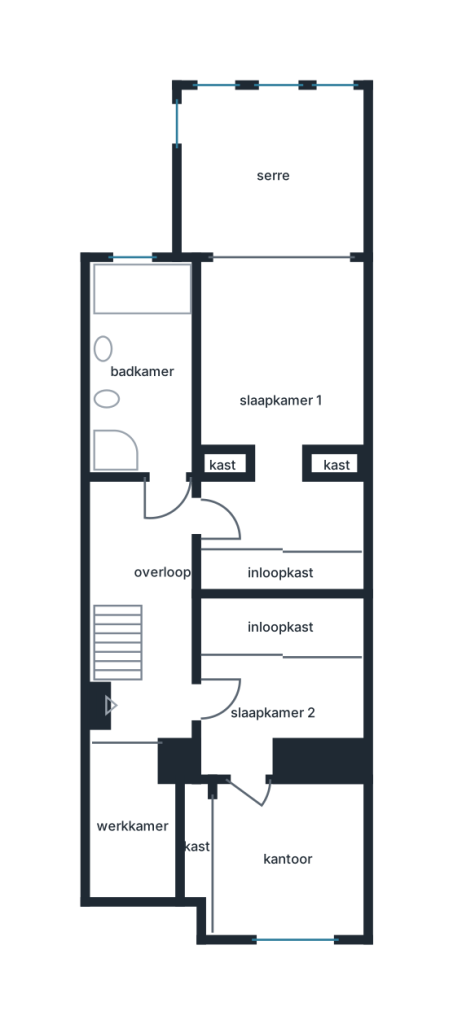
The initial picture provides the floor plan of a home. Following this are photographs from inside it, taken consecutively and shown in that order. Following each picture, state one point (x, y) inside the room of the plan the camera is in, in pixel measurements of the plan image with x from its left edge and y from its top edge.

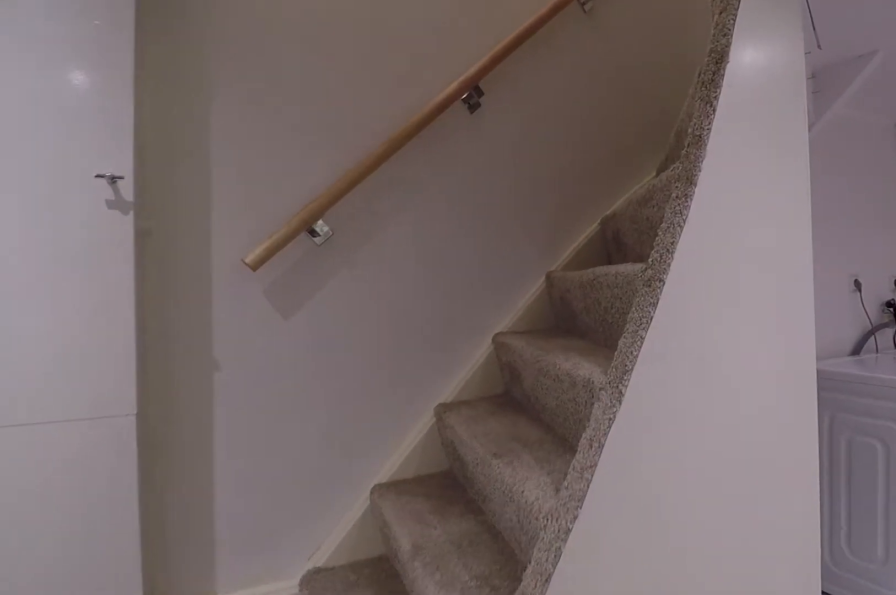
(152, 623)
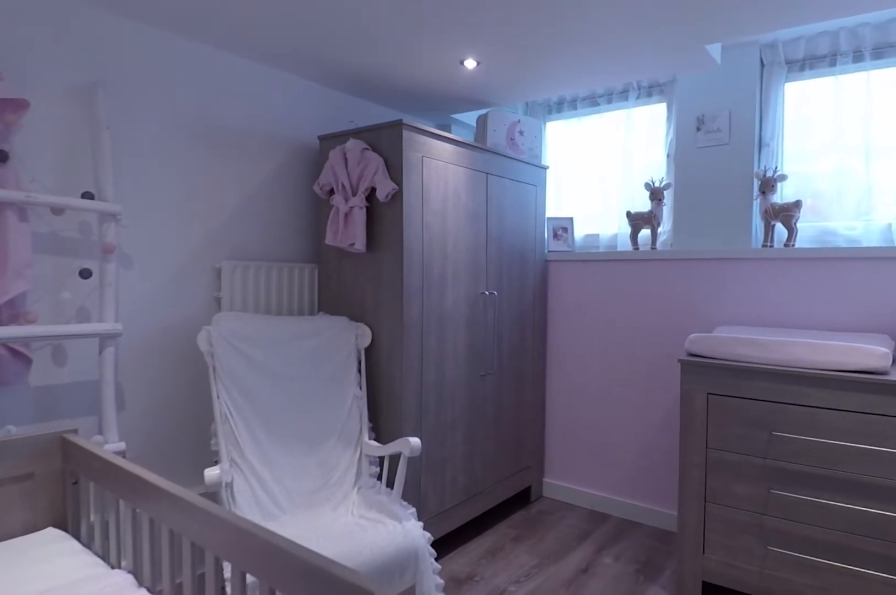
(288, 859)
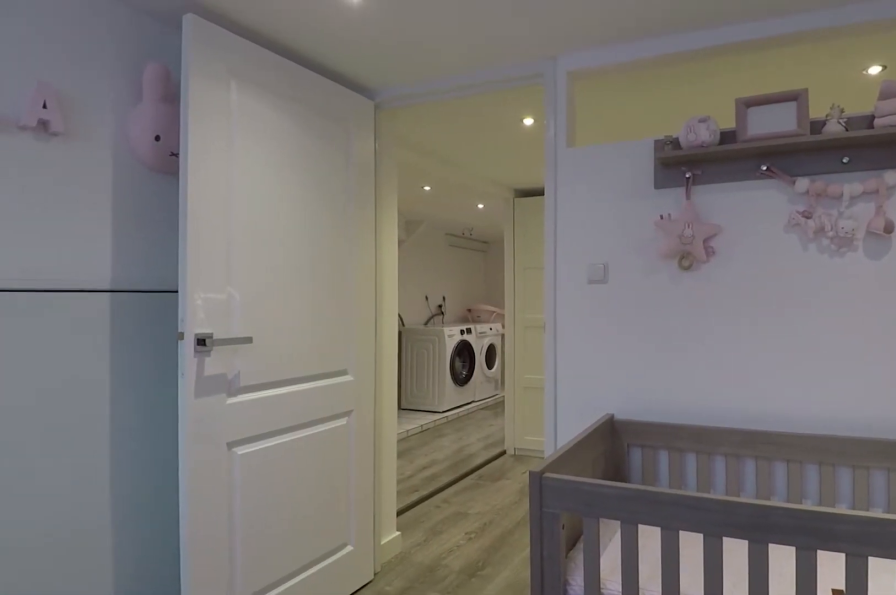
(288, 859)
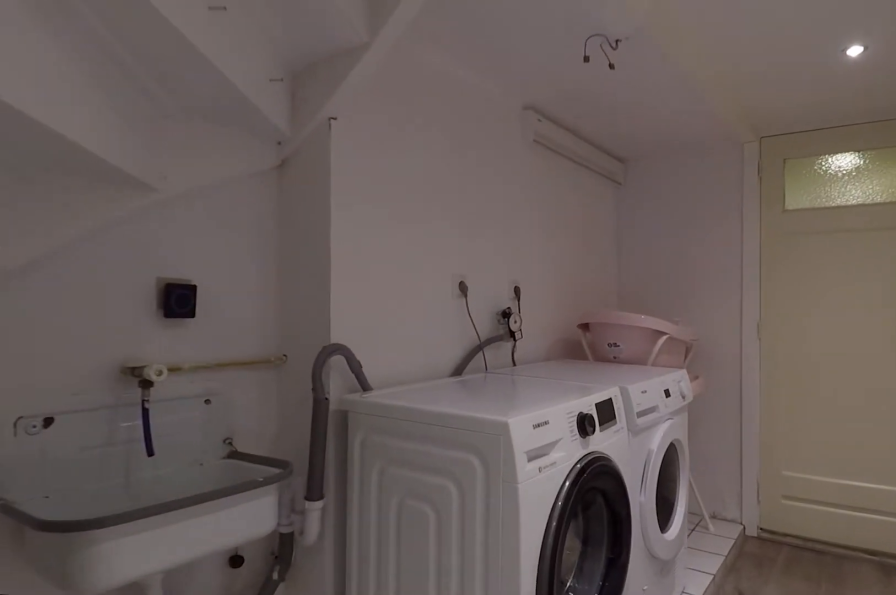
(152, 622)
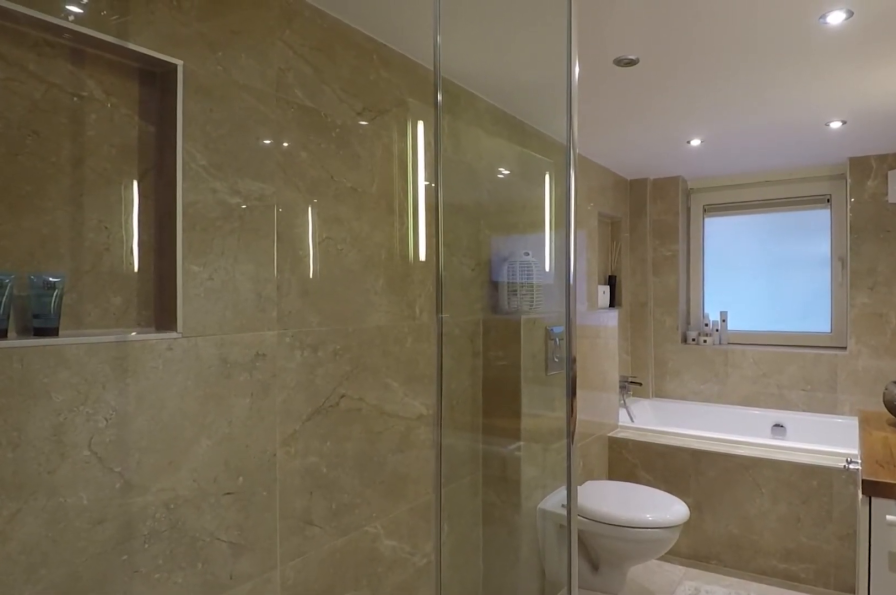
(143, 371)
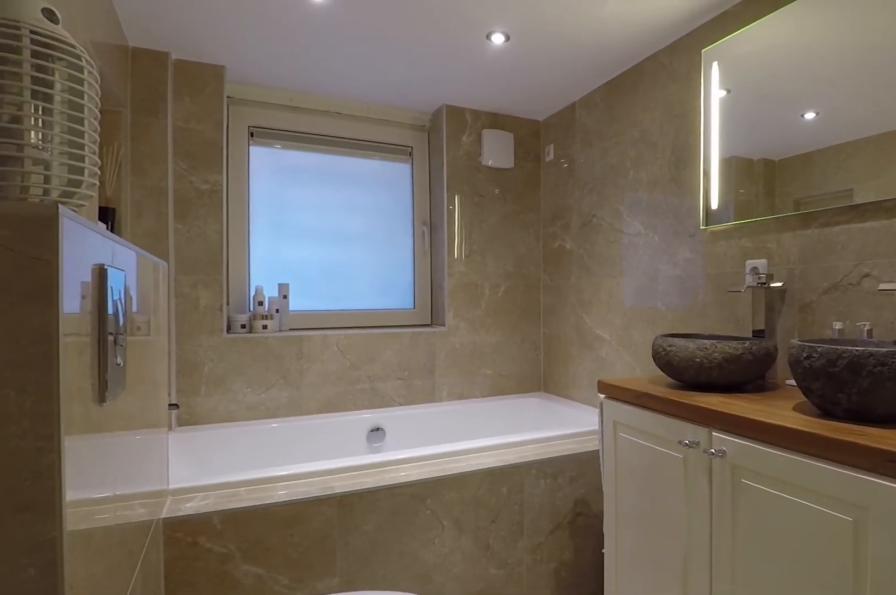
(143, 371)
